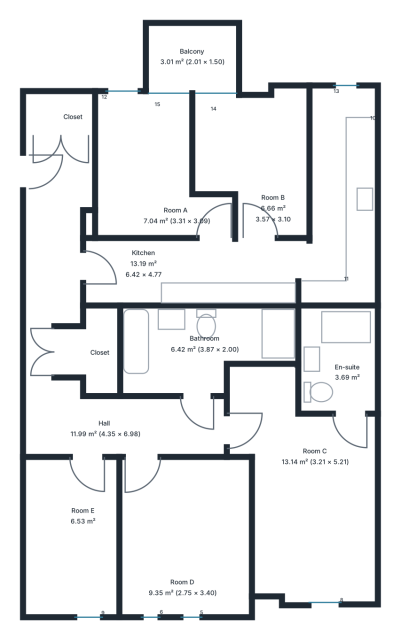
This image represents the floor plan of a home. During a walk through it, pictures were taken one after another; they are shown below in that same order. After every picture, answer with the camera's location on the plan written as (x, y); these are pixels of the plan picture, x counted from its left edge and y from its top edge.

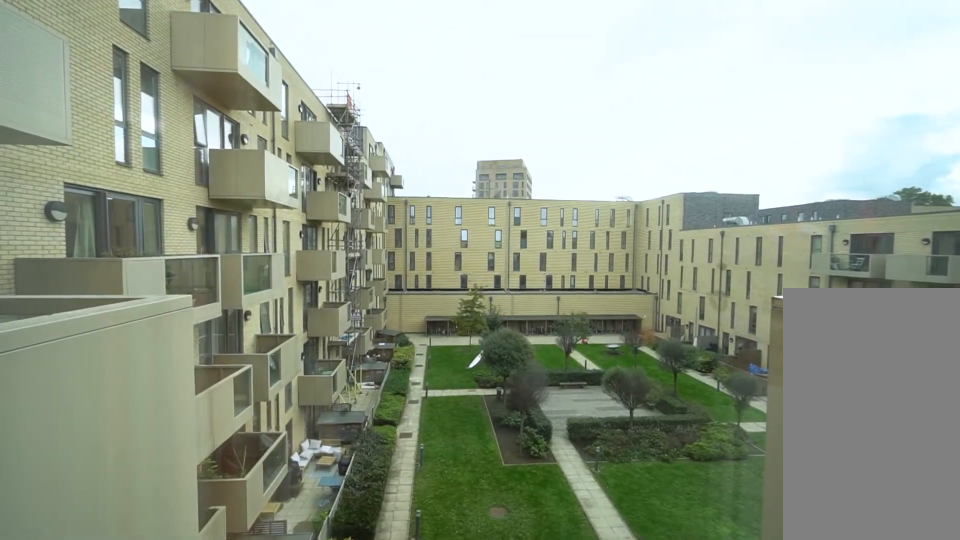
(332, 104)
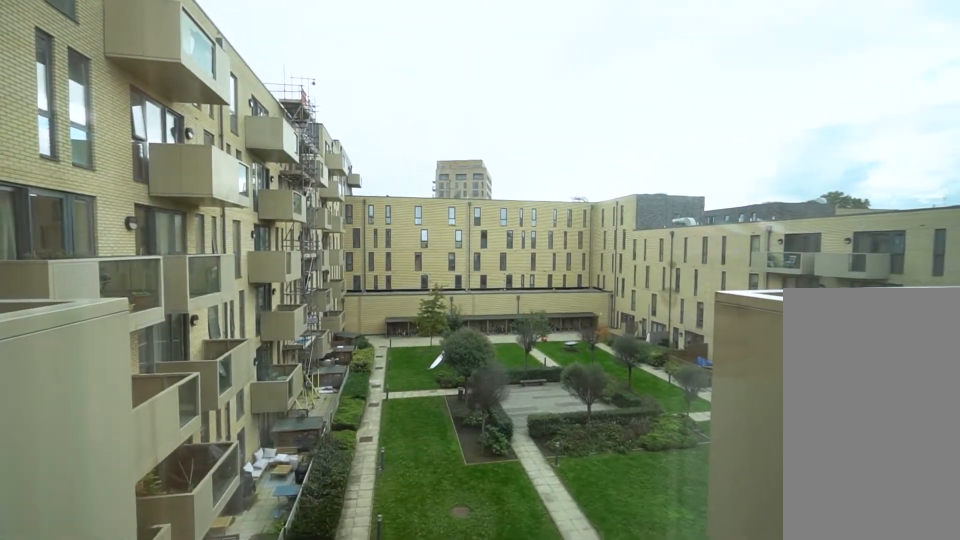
(332, 104)
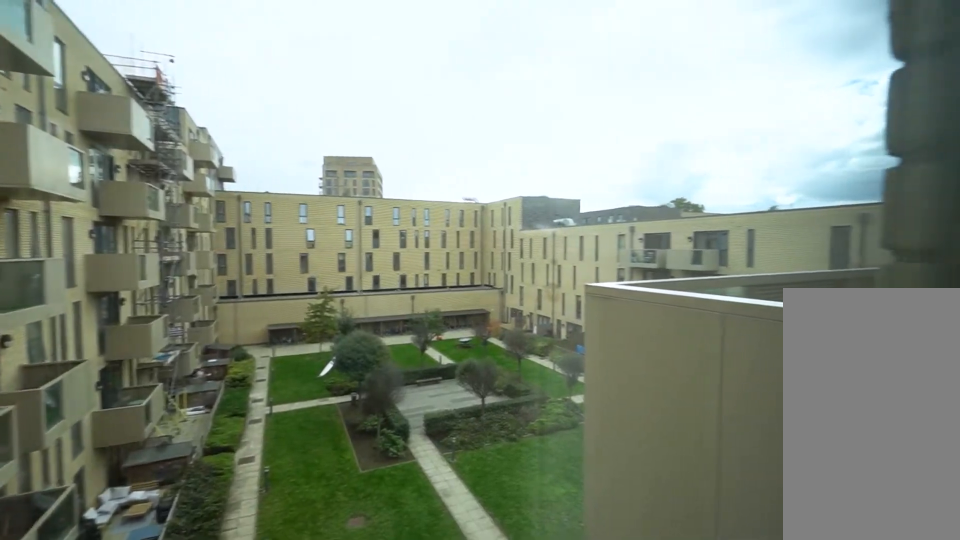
(332, 104)
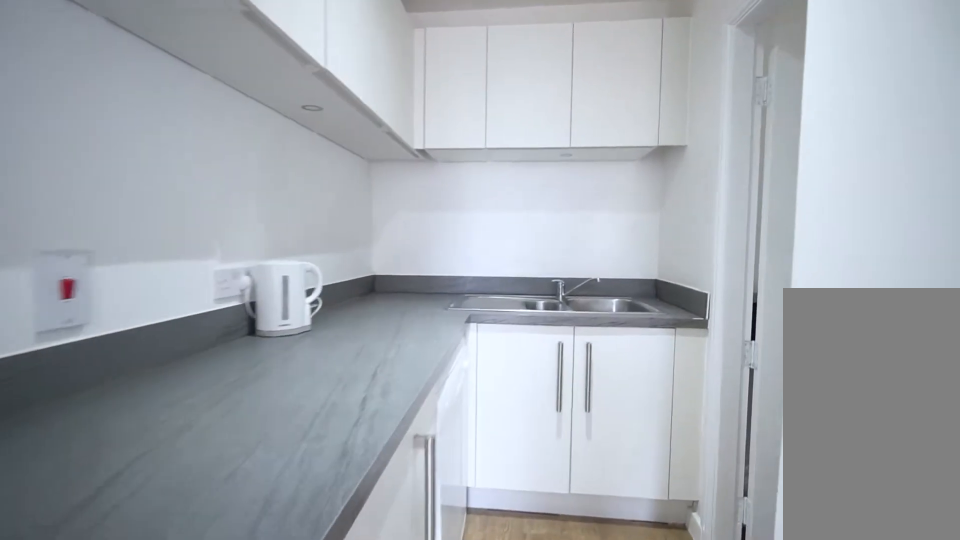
(332, 198)
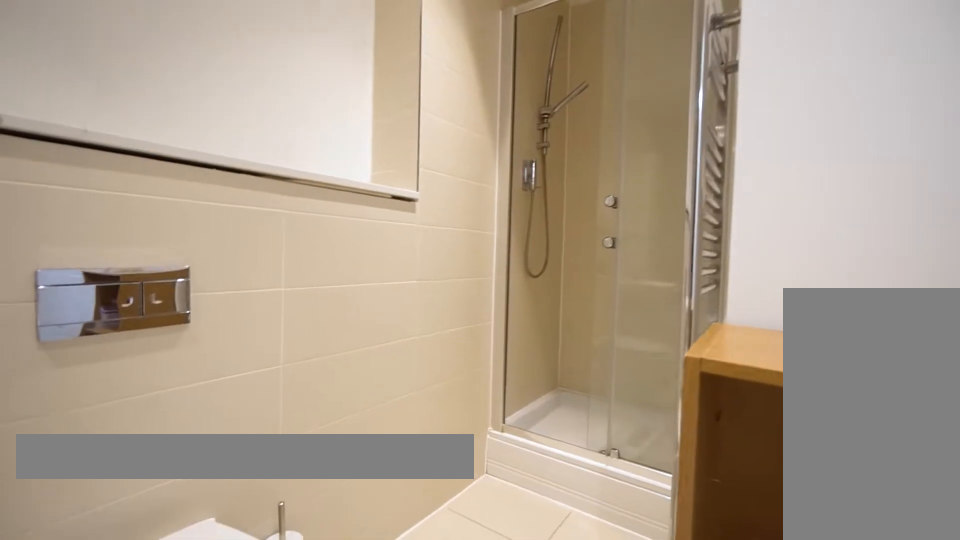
(190, 371)
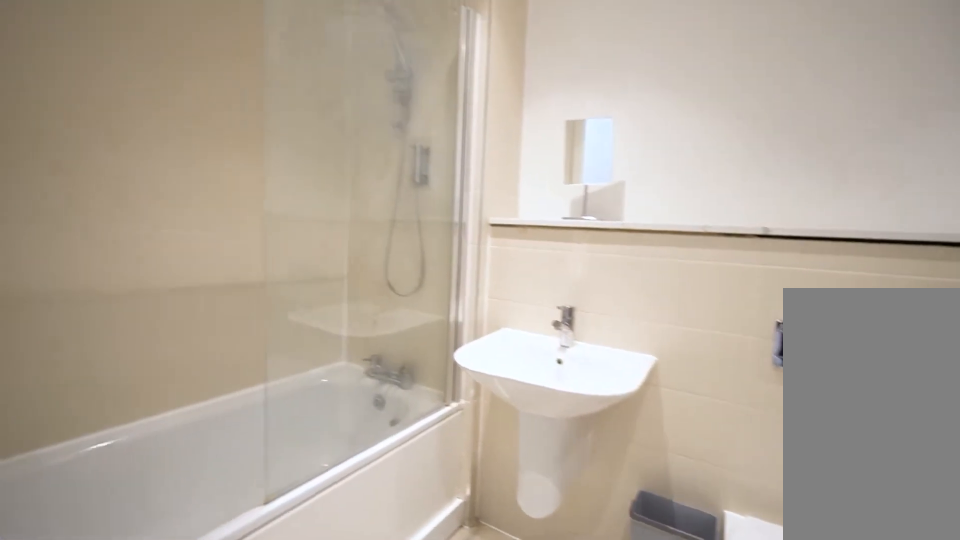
(192, 371)
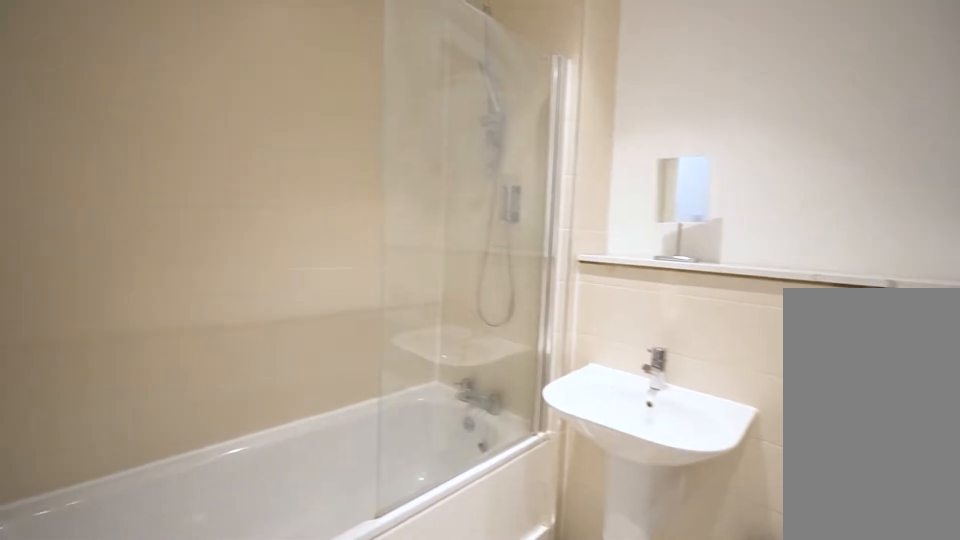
(197, 374)
